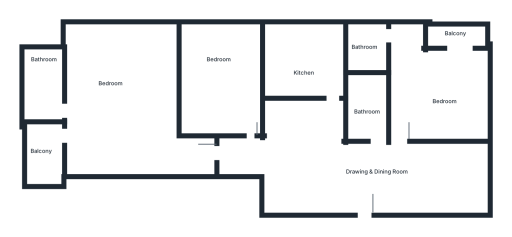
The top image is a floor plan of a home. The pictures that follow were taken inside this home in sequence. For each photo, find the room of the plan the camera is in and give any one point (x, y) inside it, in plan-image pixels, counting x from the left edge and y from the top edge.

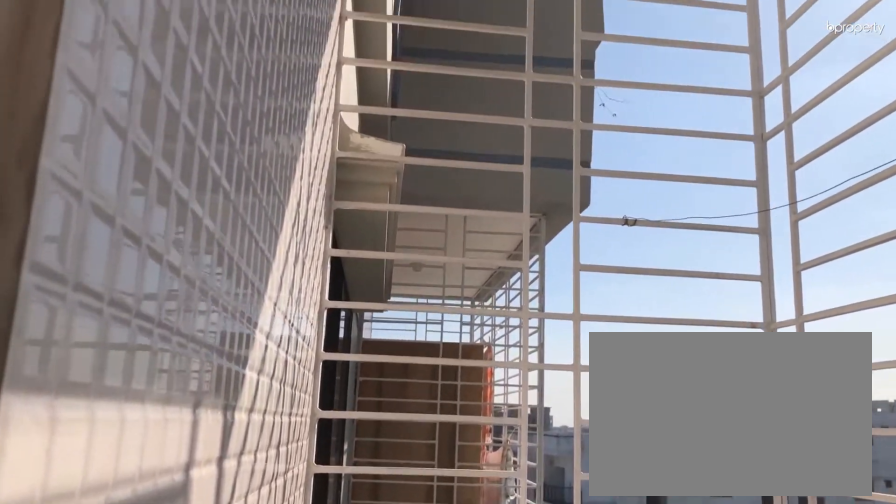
(43, 156)
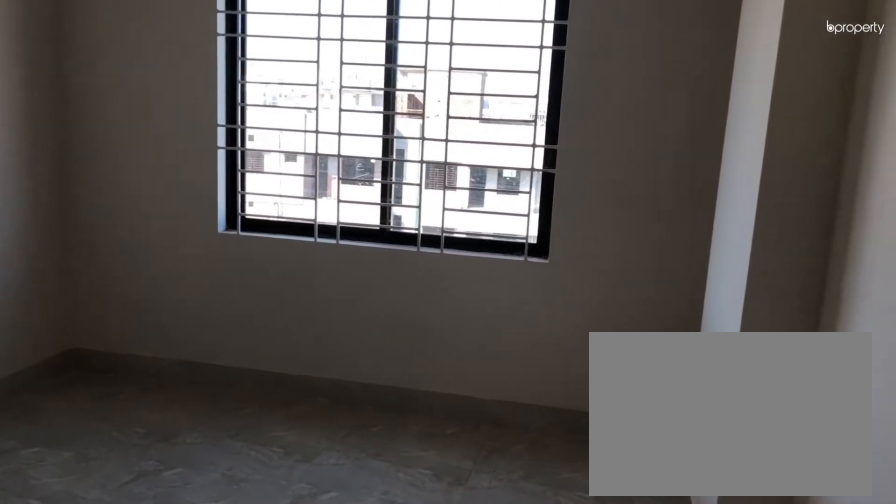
(240, 112)
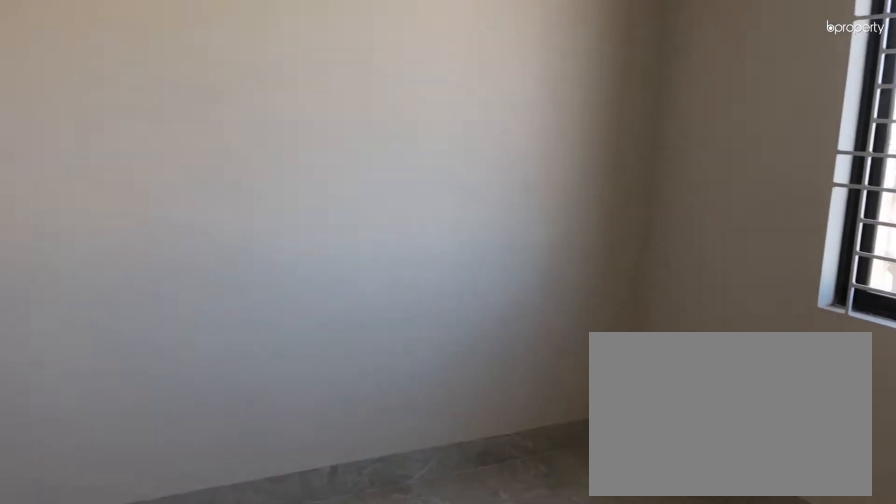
(223, 83)
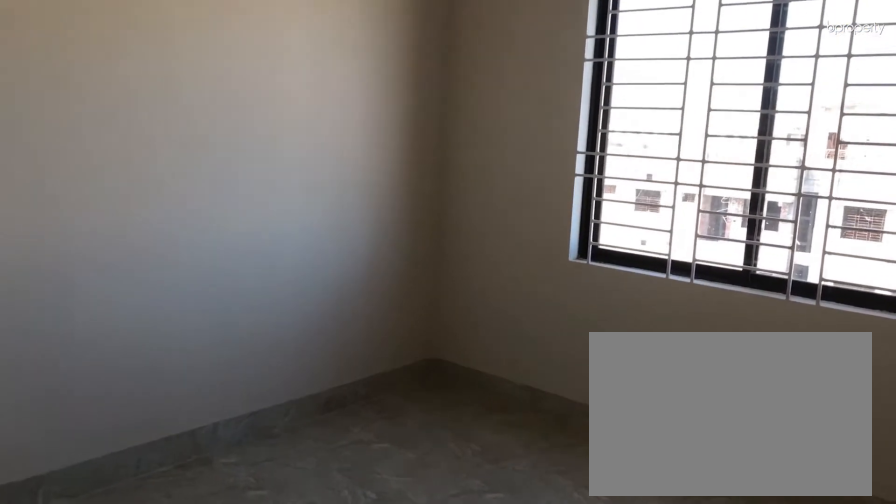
(223, 83)
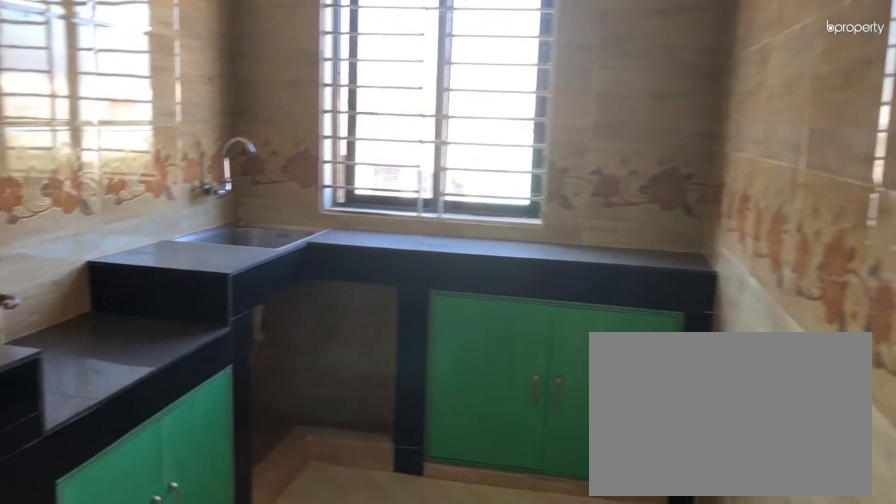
(307, 65)
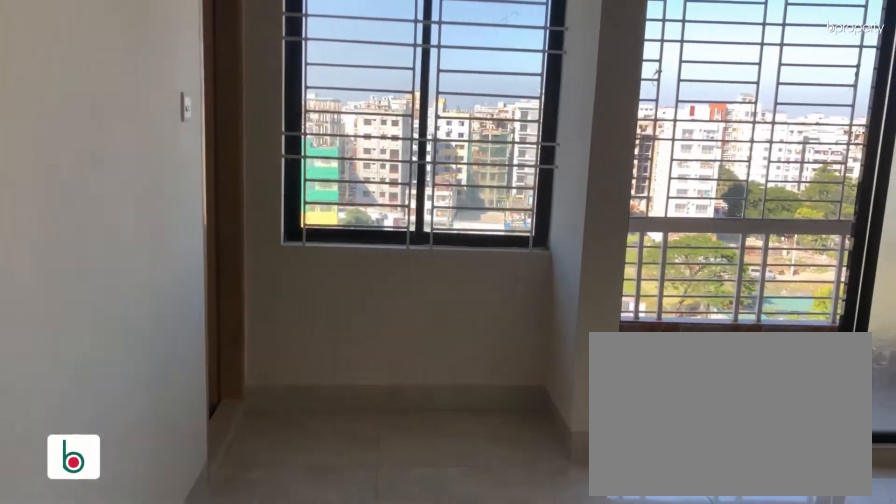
(437, 87)
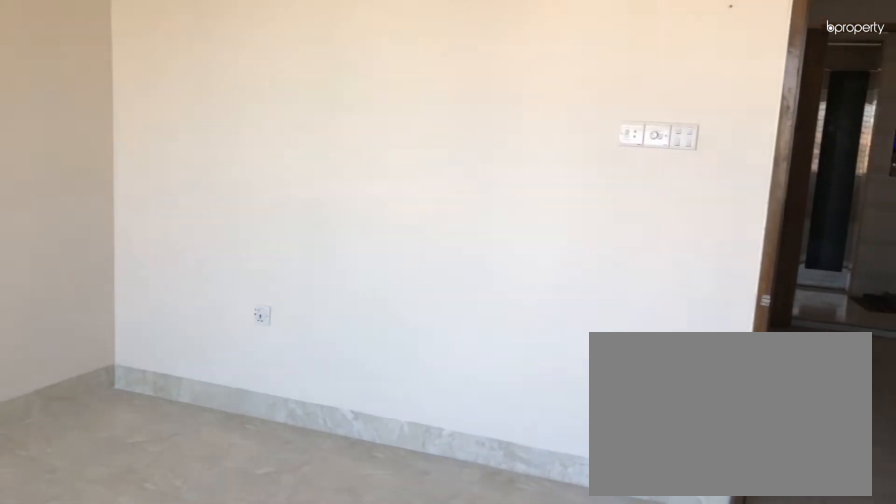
(437, 87)
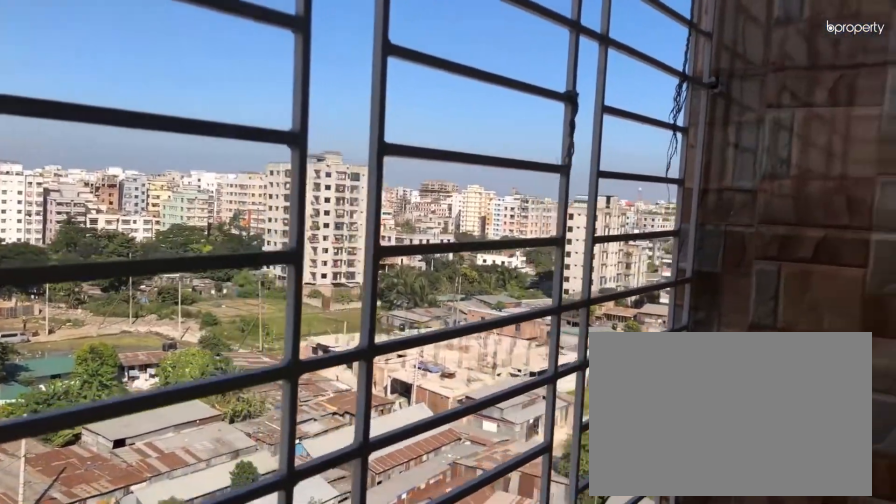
(457, 38)
